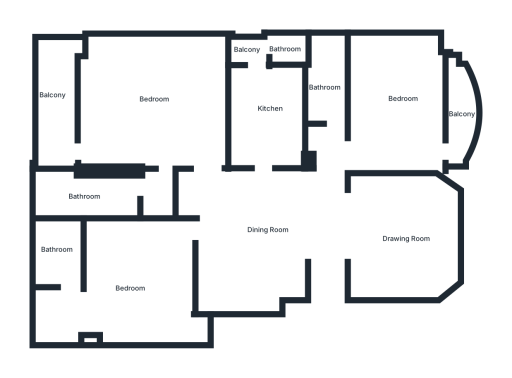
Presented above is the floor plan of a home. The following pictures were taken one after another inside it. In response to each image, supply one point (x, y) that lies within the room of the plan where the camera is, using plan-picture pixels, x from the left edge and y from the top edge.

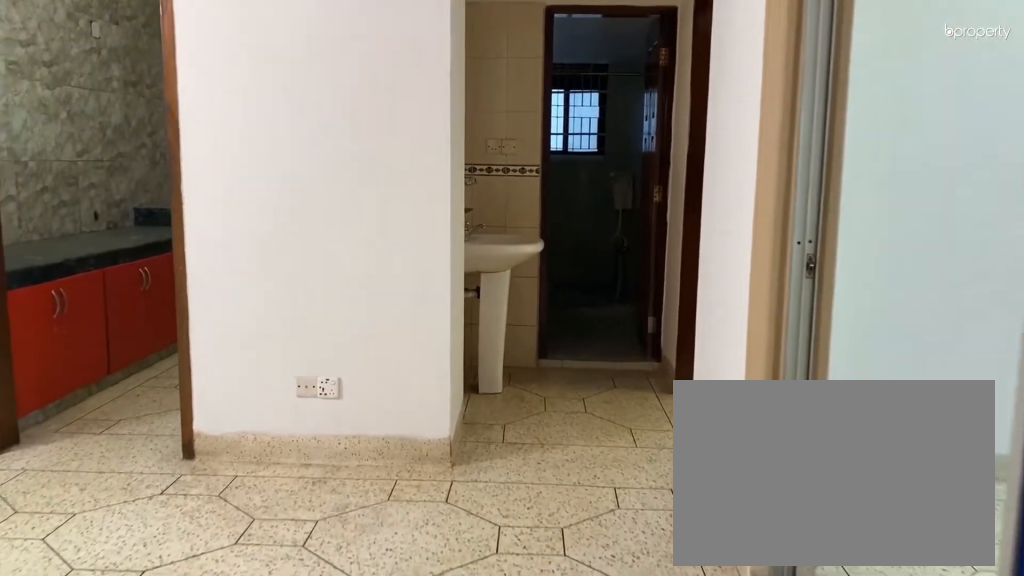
(327, 251)
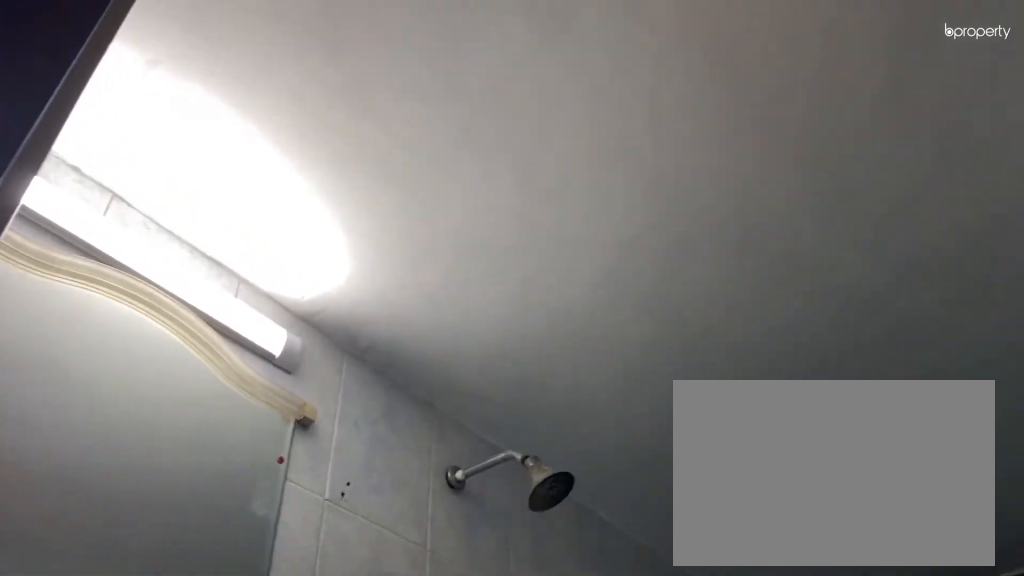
(88, 195)
